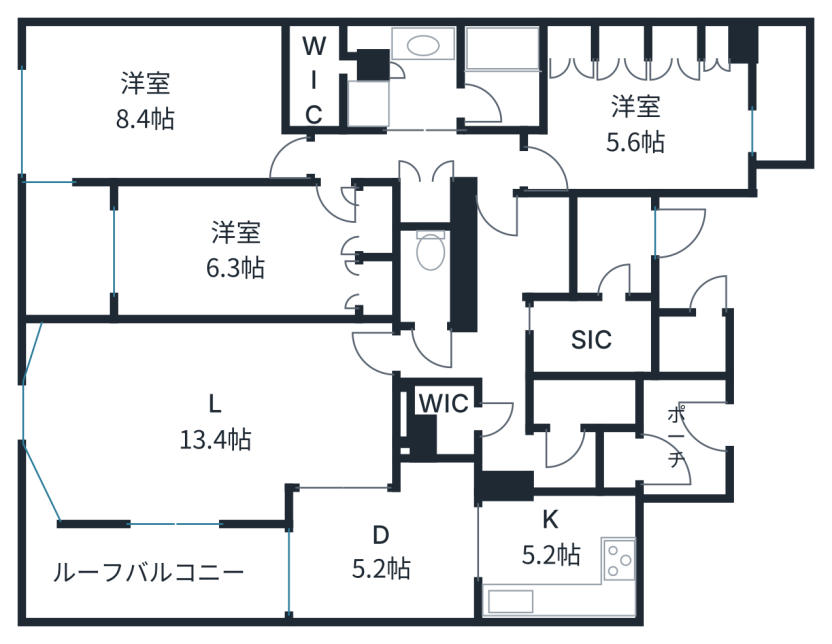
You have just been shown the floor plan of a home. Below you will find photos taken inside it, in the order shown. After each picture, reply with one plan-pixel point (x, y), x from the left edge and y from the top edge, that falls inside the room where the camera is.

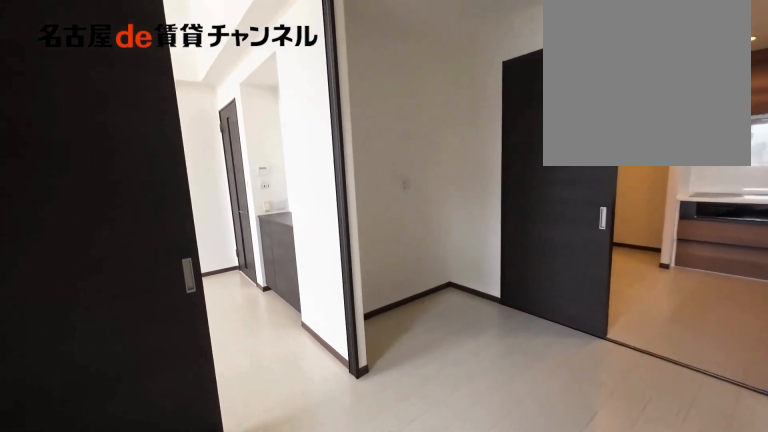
(387, 547)
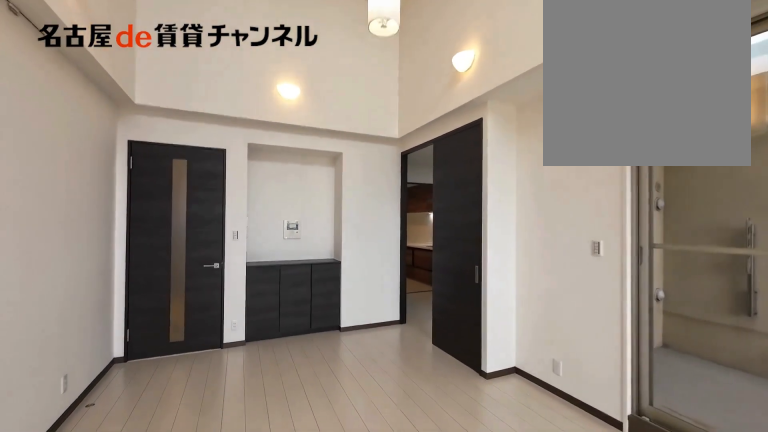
(208, 416)
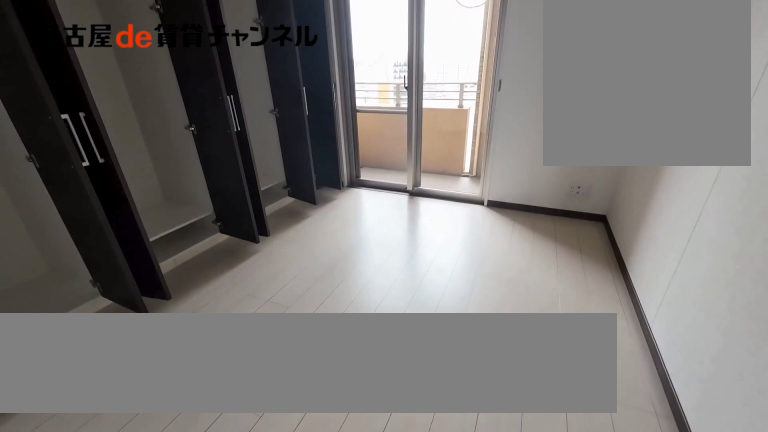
(642, 125)
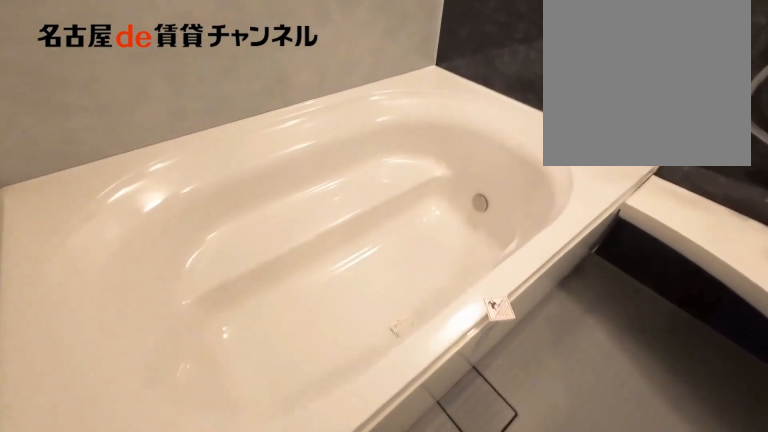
(502, 77)
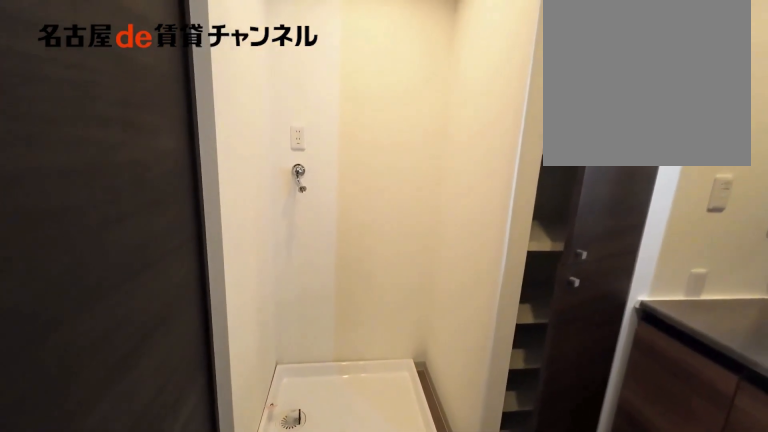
(410, 83)
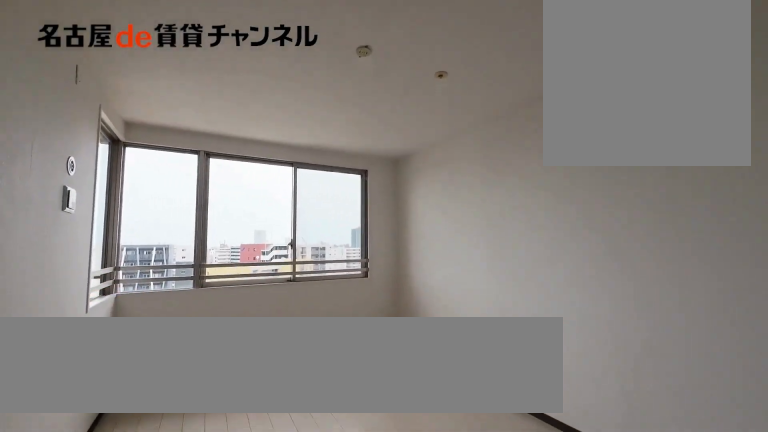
(162, 105)
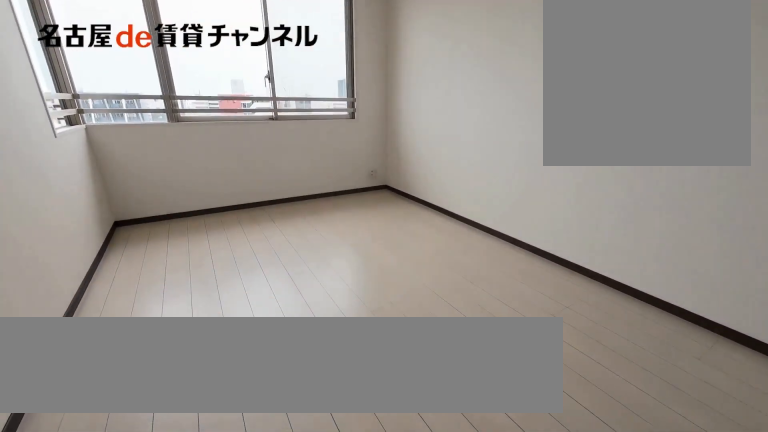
(162, 105)
